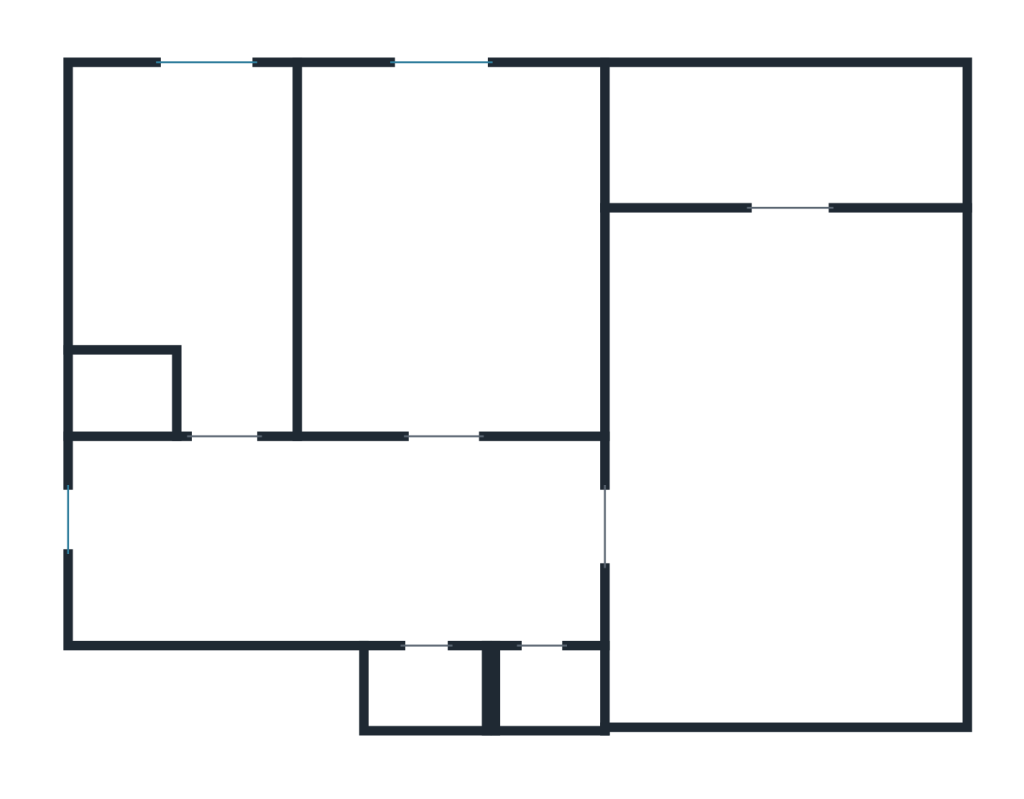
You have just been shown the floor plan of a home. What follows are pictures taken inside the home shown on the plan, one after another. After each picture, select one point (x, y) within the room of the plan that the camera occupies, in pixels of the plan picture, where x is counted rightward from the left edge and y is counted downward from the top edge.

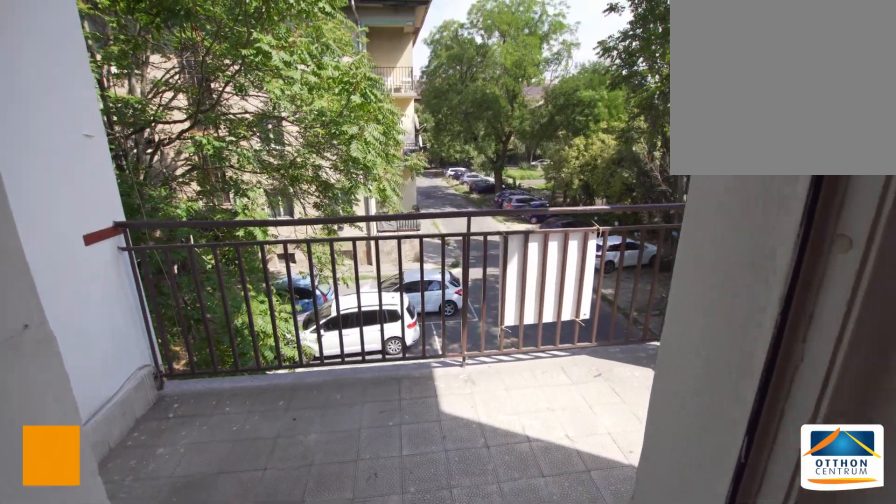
(787, 139)
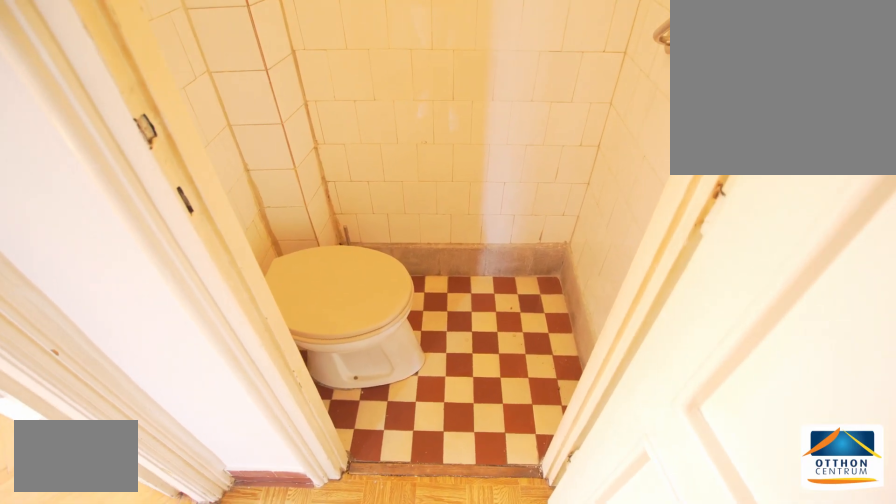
(548, 688)
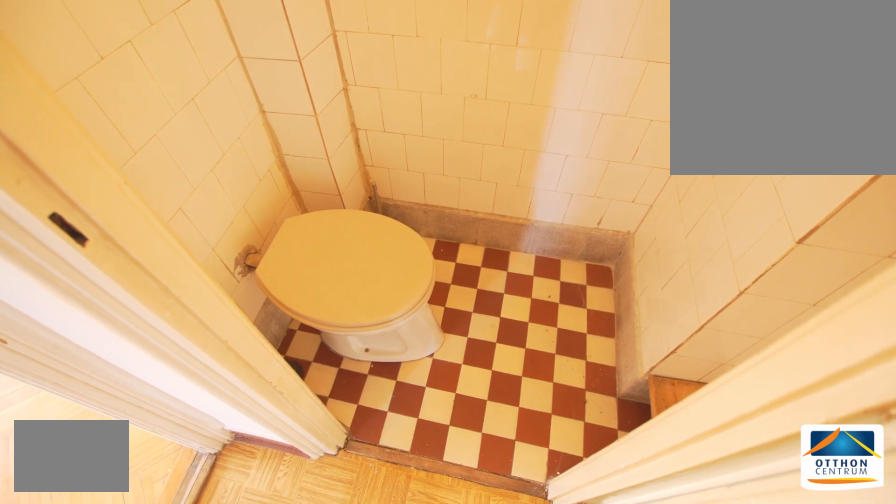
(549, 686)
